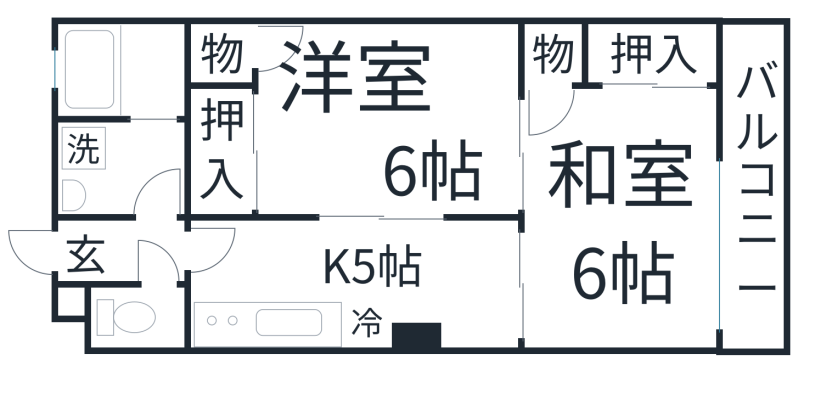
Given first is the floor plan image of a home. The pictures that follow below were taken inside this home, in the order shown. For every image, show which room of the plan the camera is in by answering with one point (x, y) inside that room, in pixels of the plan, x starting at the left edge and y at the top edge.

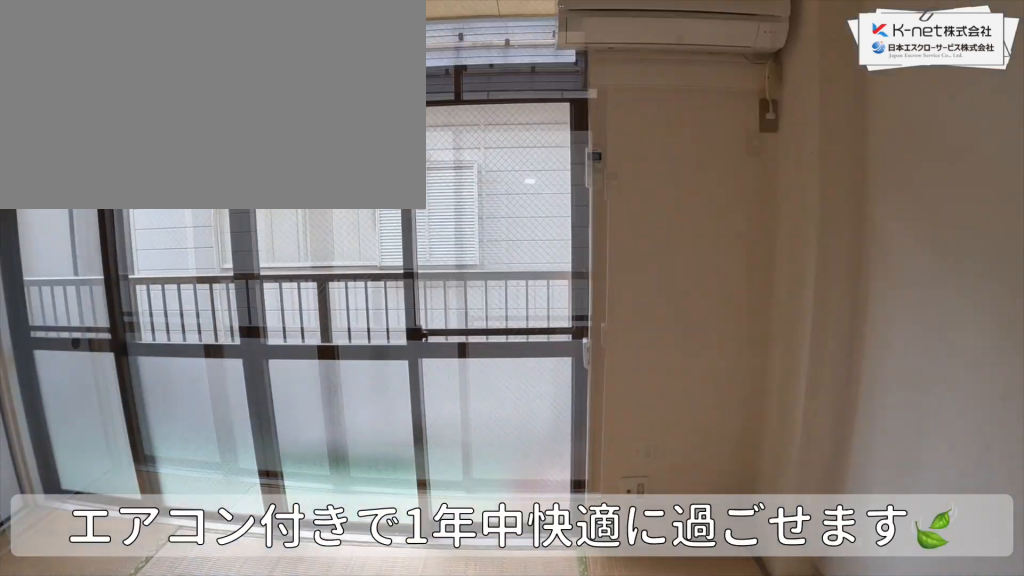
(623, 217)
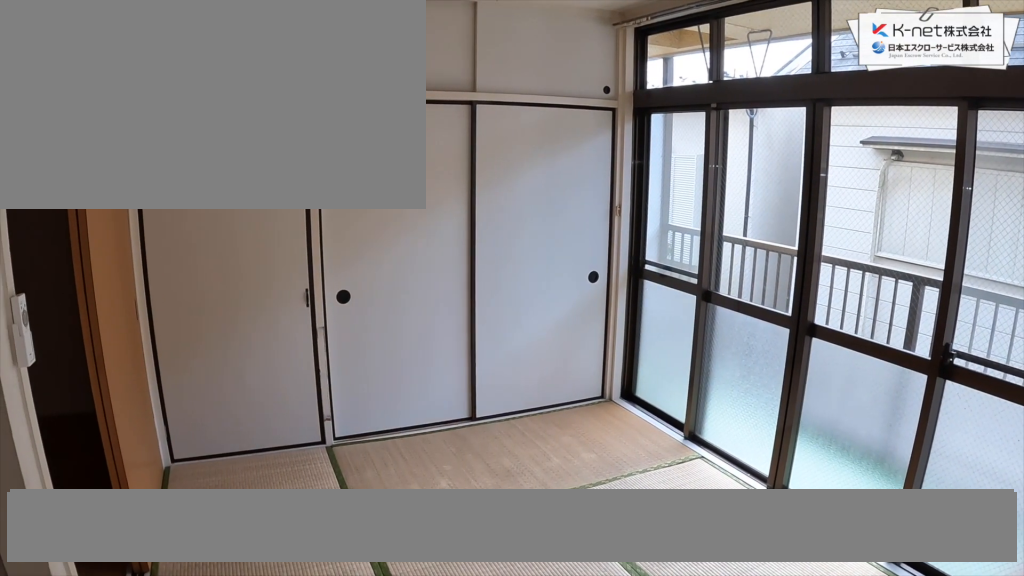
(623, 217)
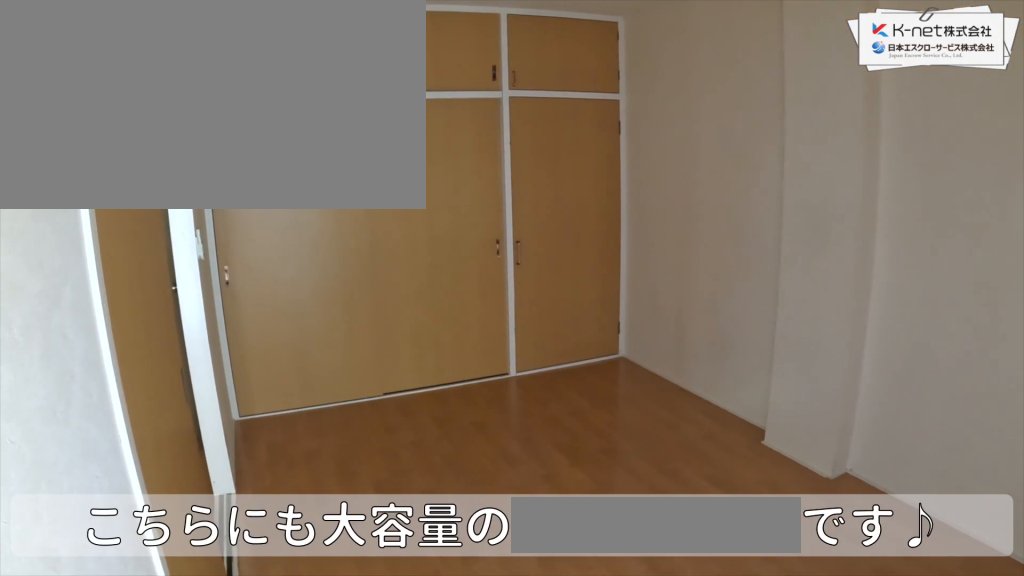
(389, 123)
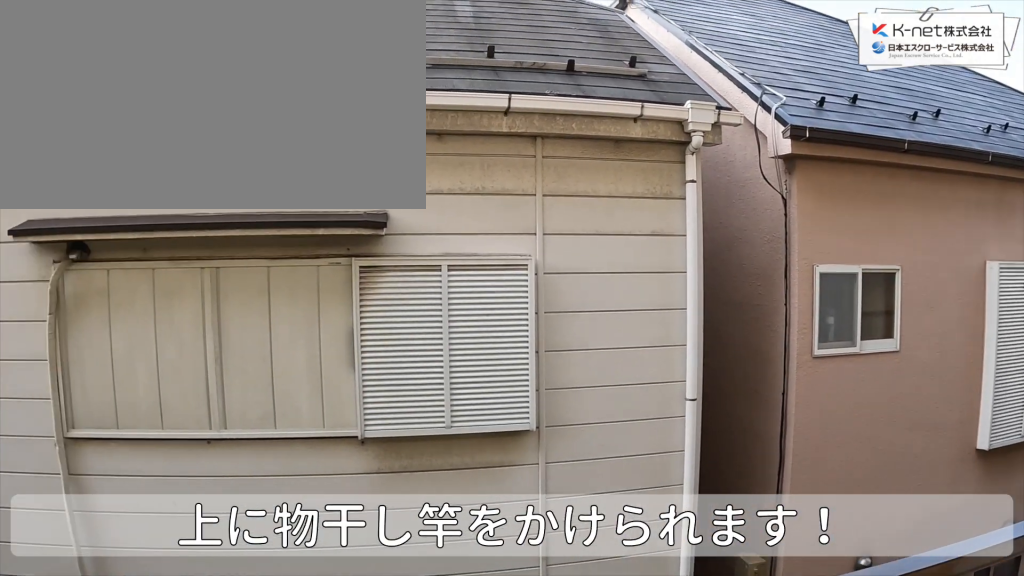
(755, 188)
